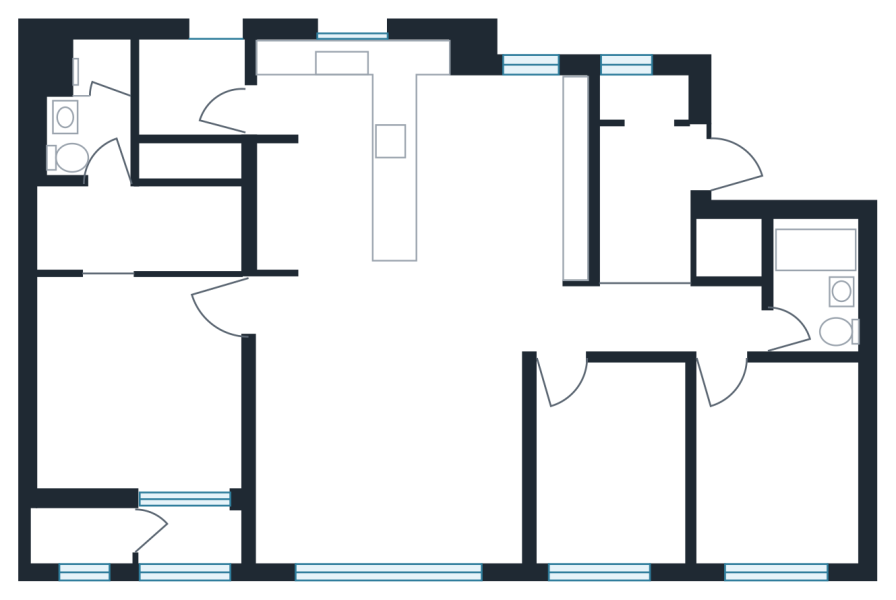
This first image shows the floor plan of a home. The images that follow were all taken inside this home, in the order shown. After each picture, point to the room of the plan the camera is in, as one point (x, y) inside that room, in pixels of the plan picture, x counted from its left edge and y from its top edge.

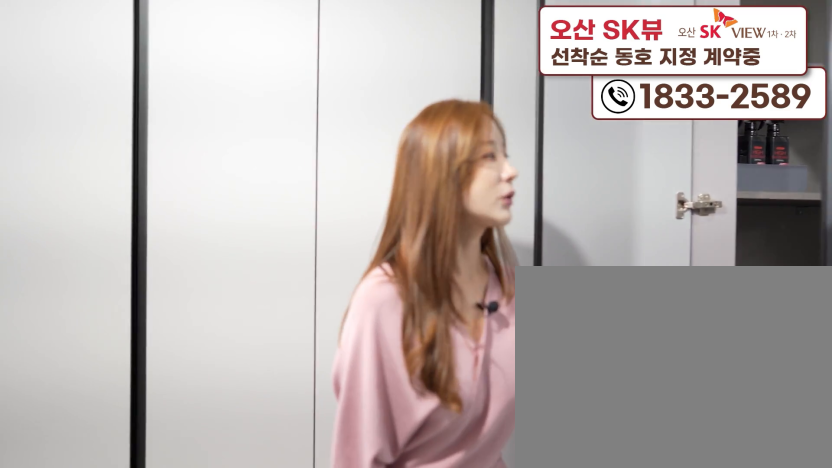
(652, 179)
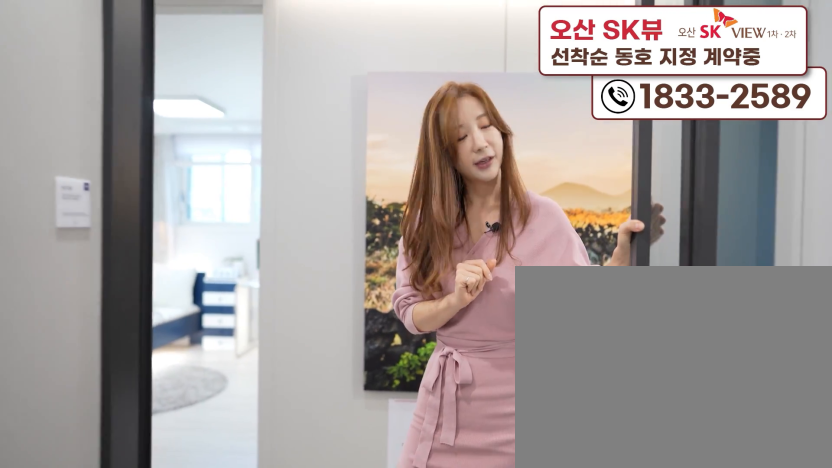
(652, 179)
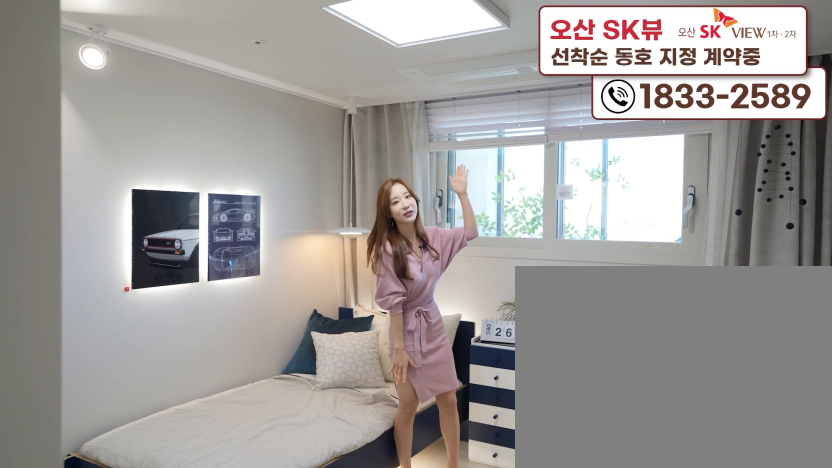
(769, 510)
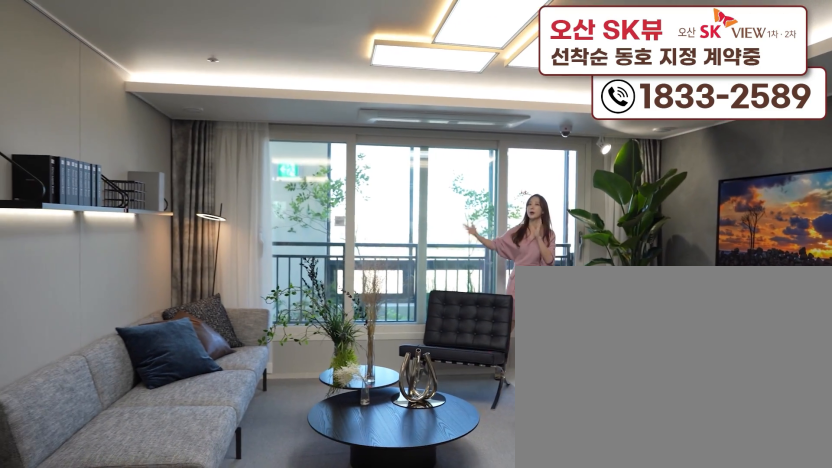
(393, 494)
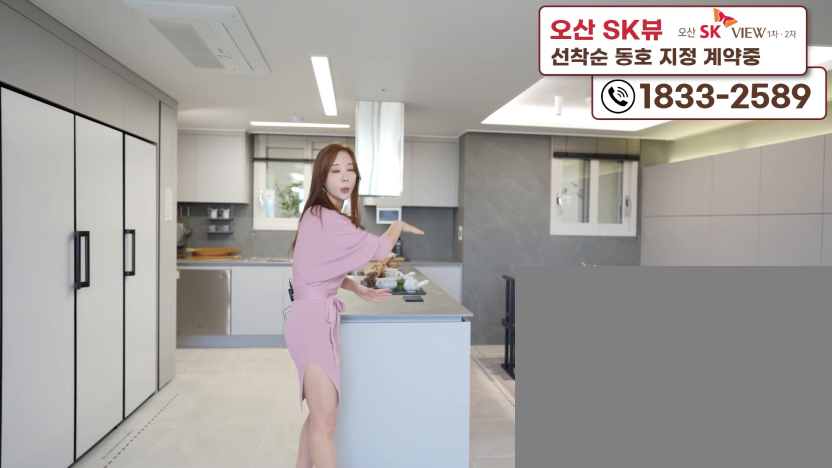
(357, 284)
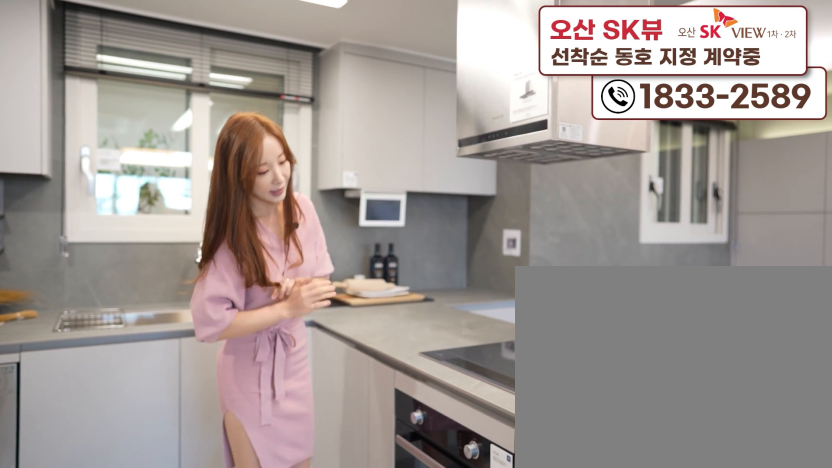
(357, 284)
